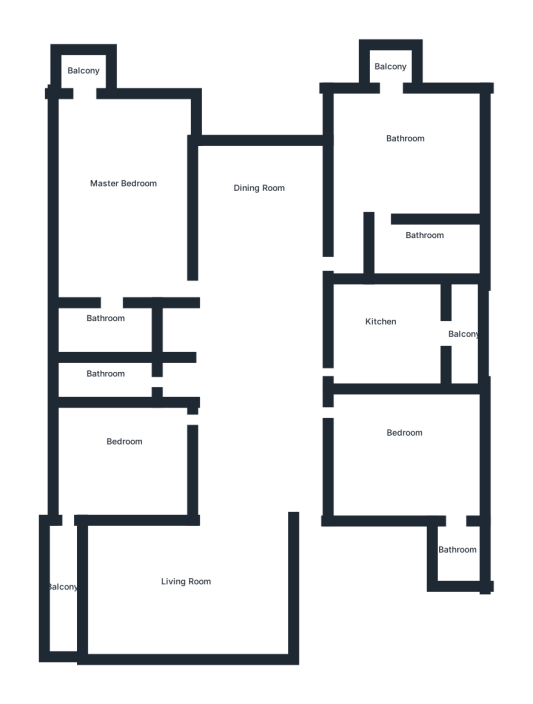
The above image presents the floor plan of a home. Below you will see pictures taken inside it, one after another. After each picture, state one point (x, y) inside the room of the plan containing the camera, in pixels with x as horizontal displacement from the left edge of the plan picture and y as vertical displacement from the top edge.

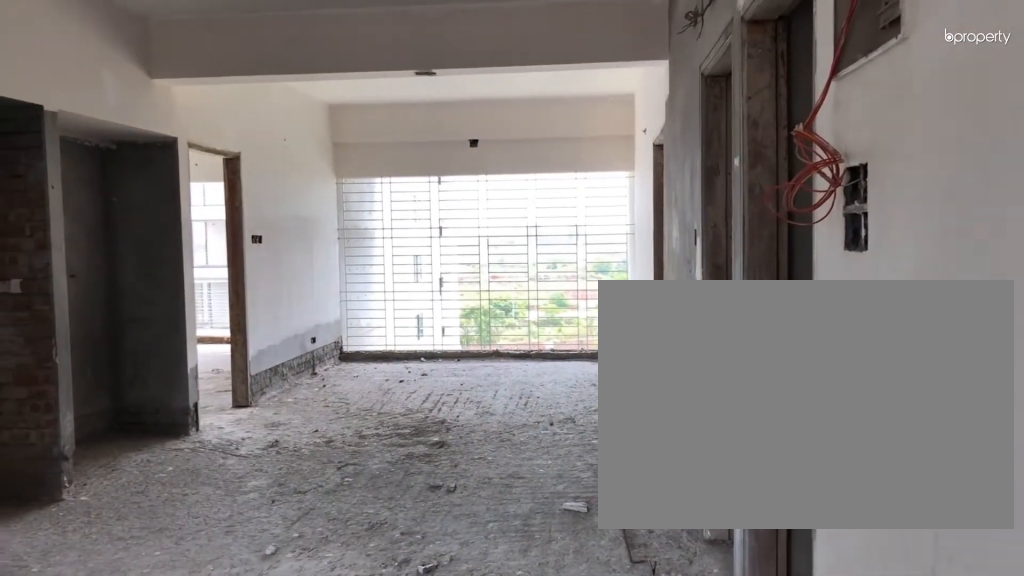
(256, 423)
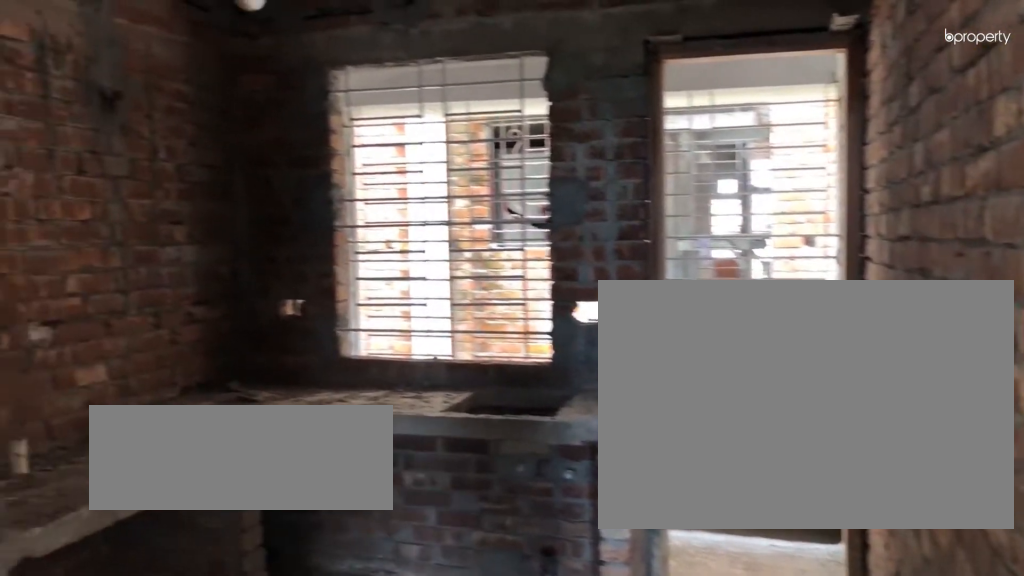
(387, 338)
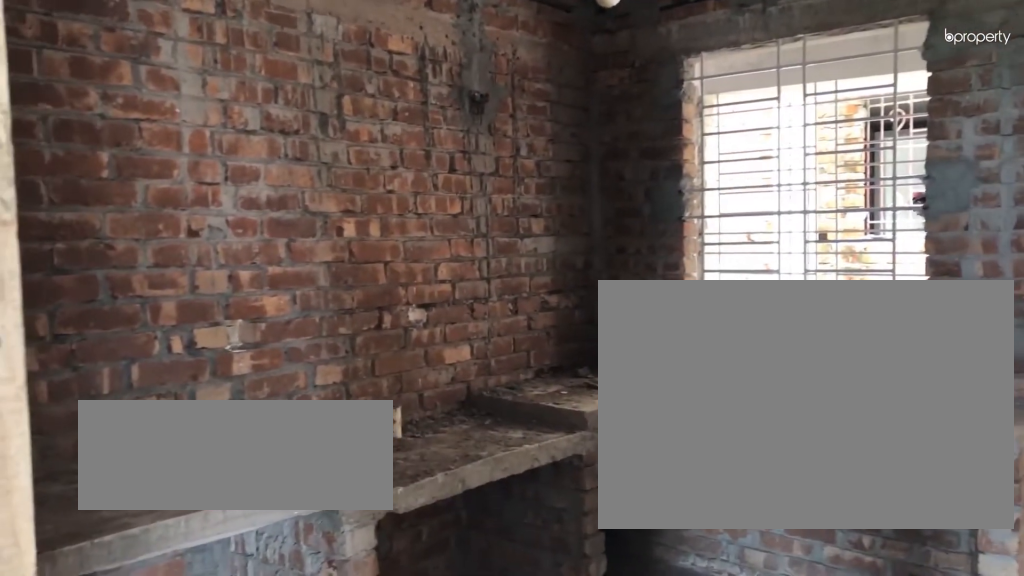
(387, 338)
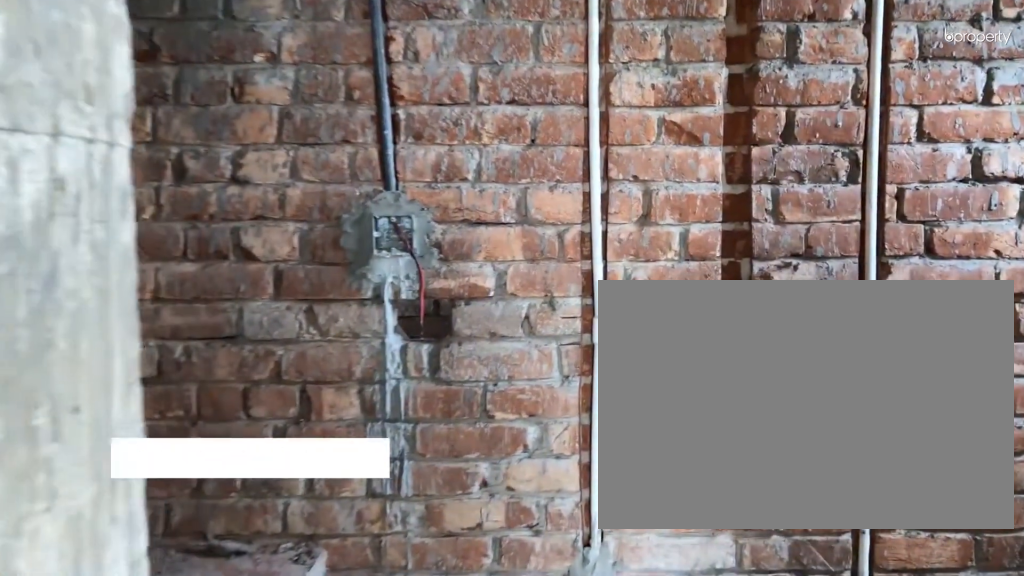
(101, 334)
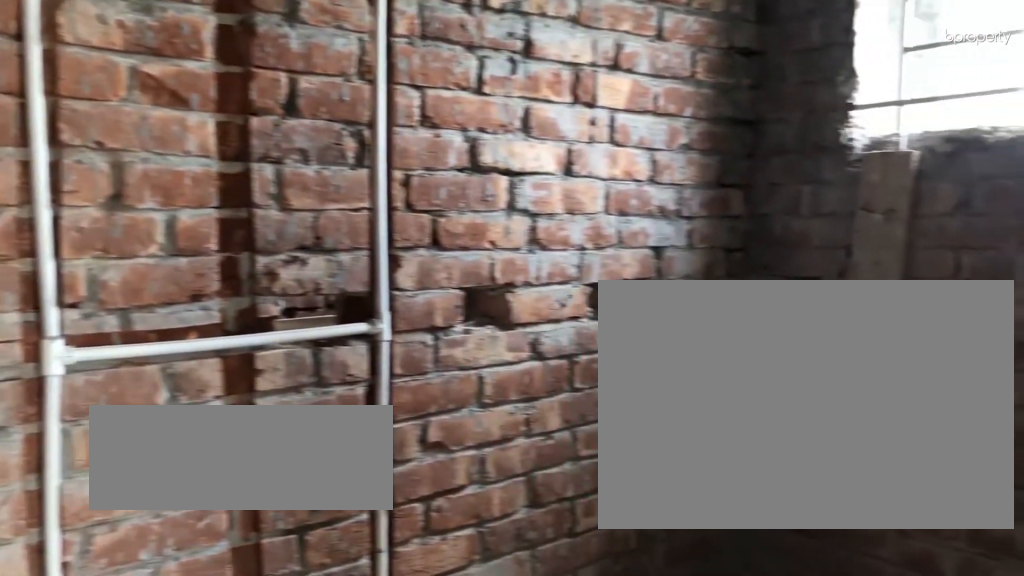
(101, 334)
